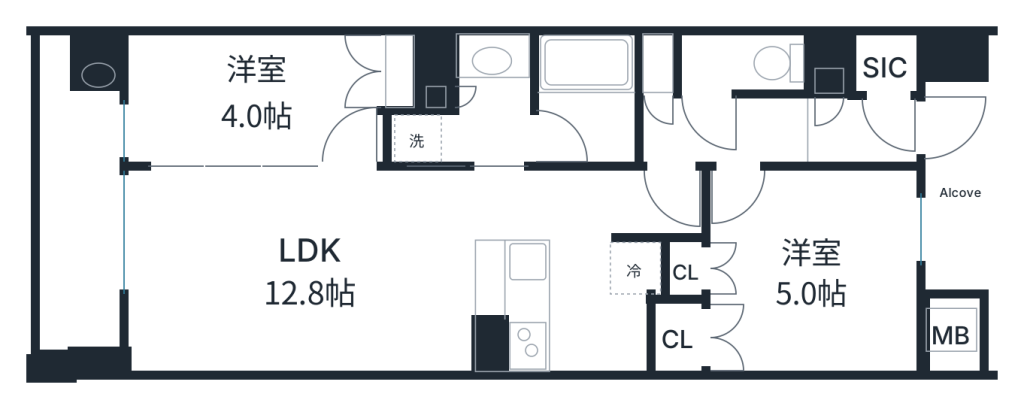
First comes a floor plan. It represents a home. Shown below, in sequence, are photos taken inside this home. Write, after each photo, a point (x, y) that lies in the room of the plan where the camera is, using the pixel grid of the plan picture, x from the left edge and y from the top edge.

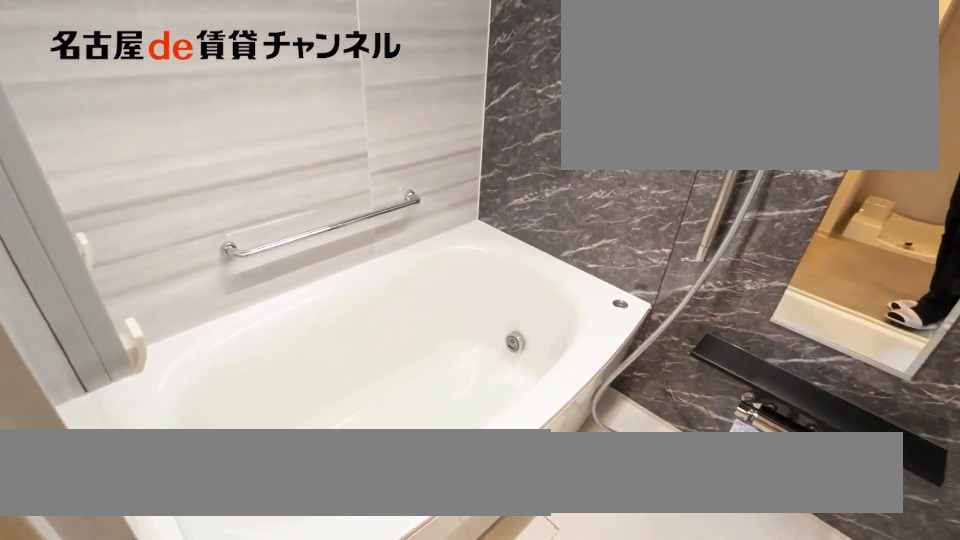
(584, 102)
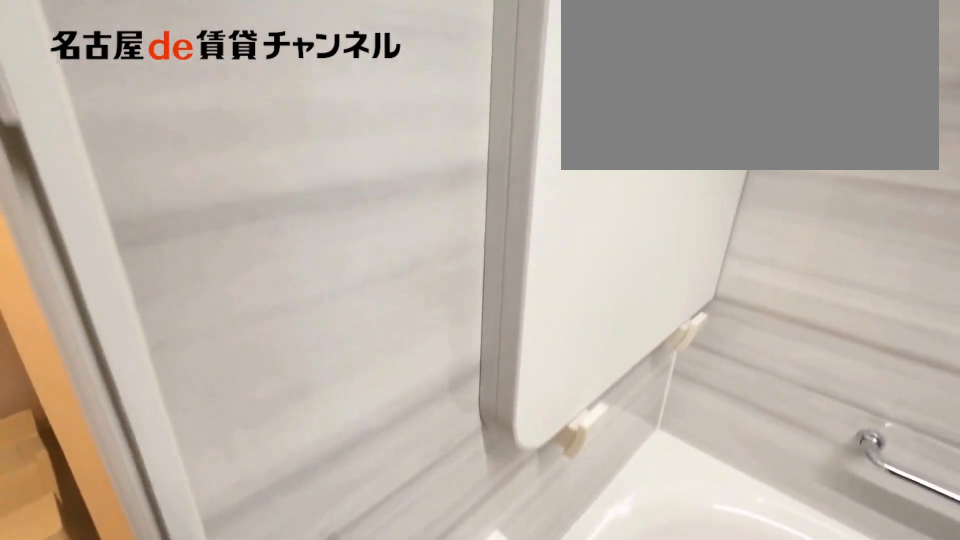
(584, 102)
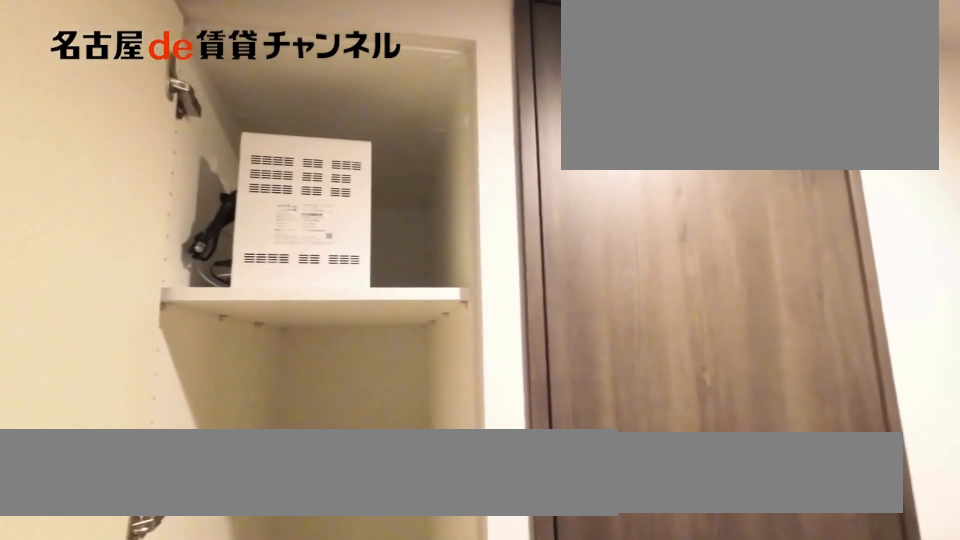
(657, 66)
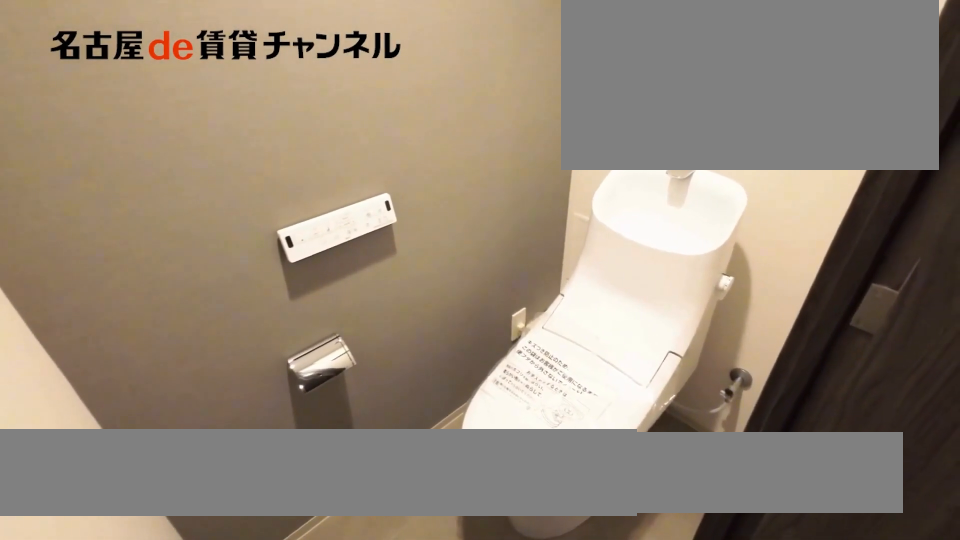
(742, 66)
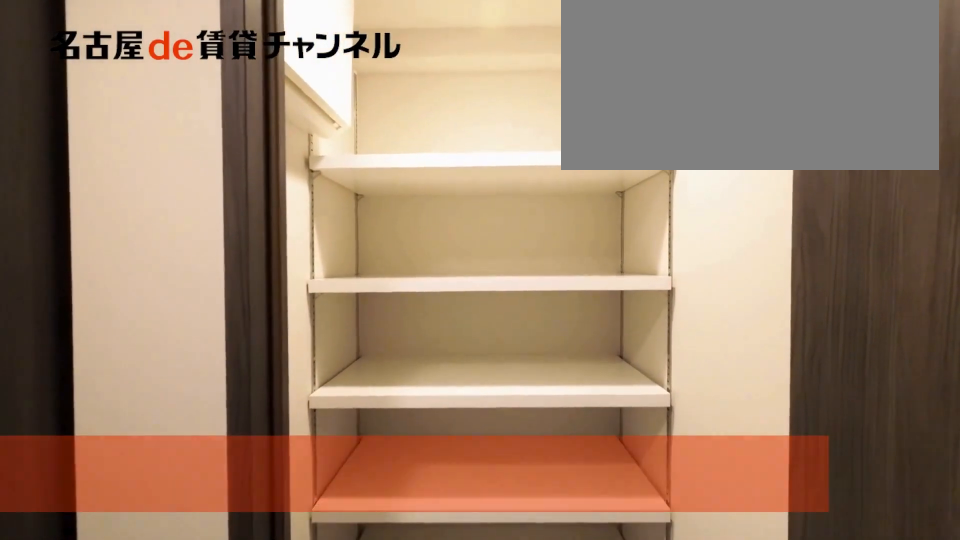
(886, 65)
